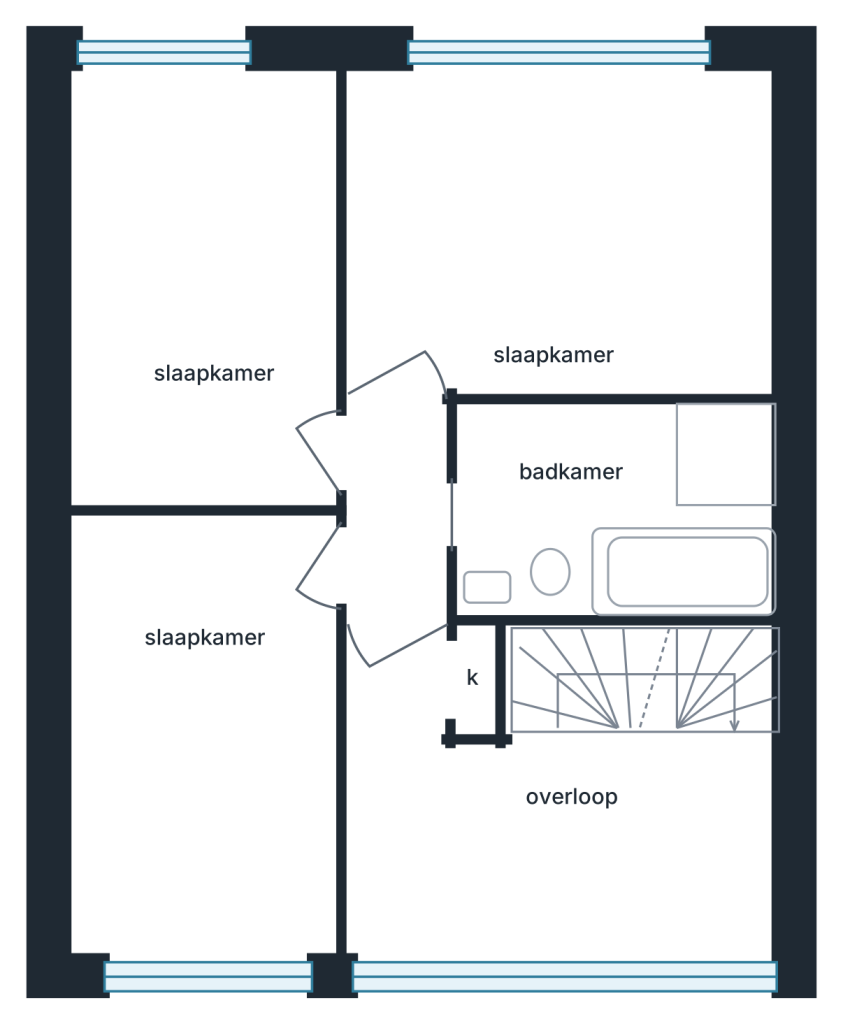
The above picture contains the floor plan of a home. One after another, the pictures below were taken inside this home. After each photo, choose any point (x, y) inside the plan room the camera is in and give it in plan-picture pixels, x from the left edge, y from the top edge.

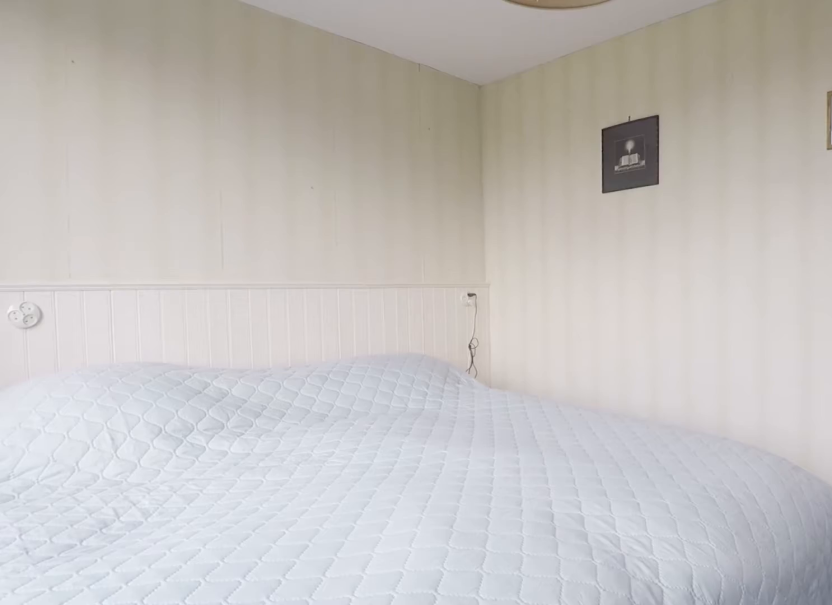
(573, 242)
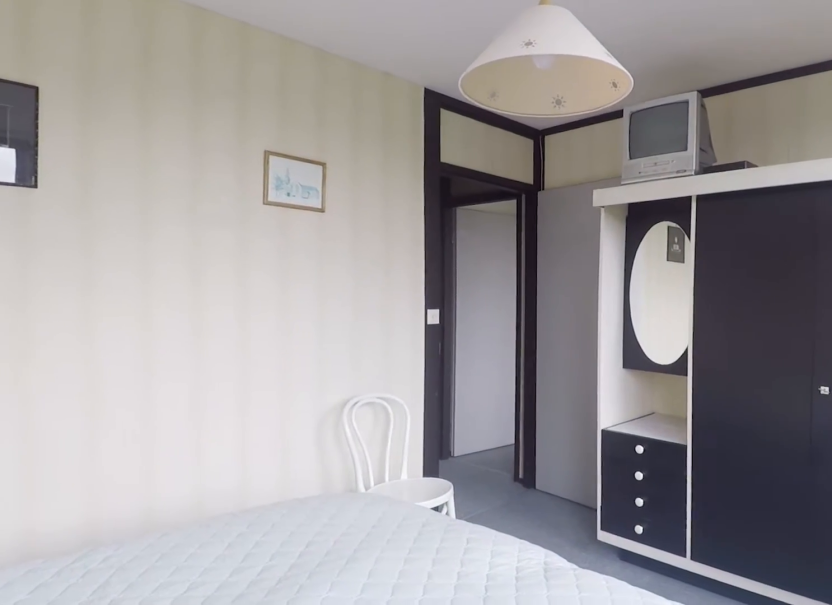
(573, 242)
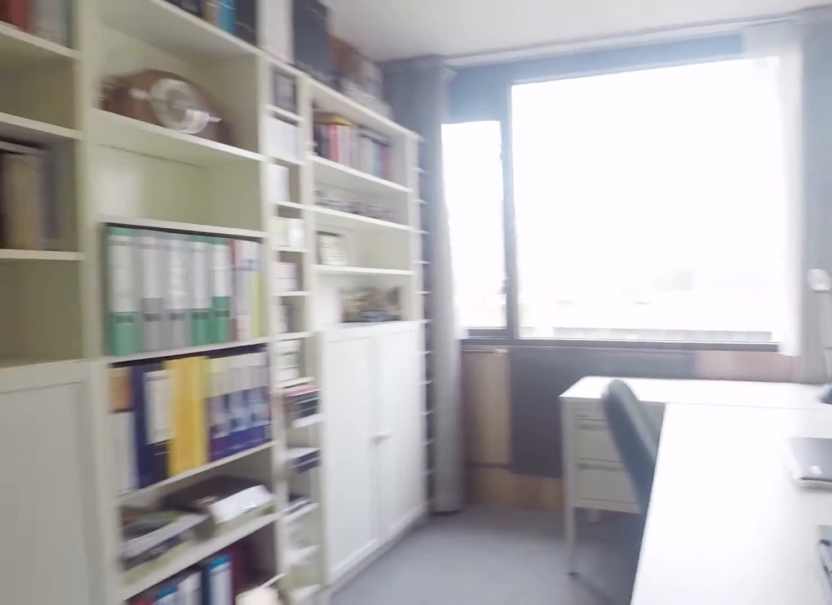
(211, 708)
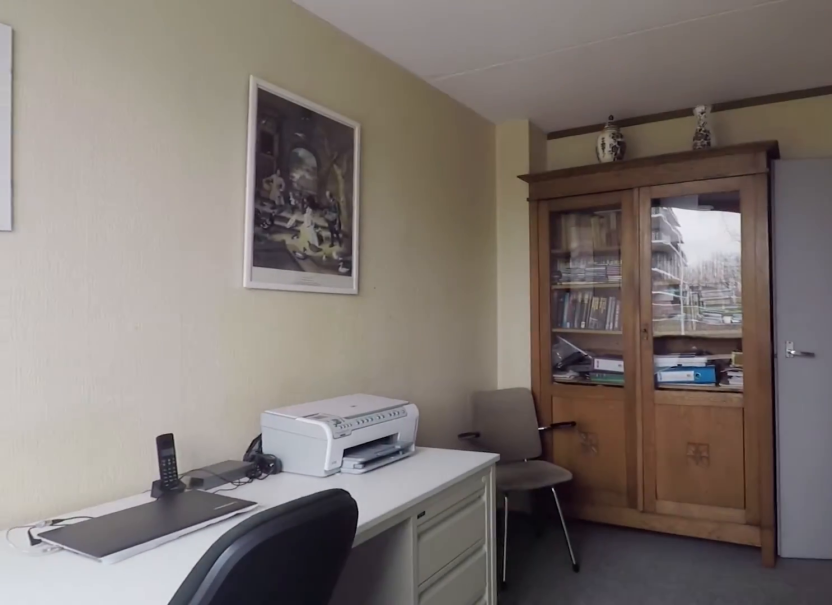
(211, 708)
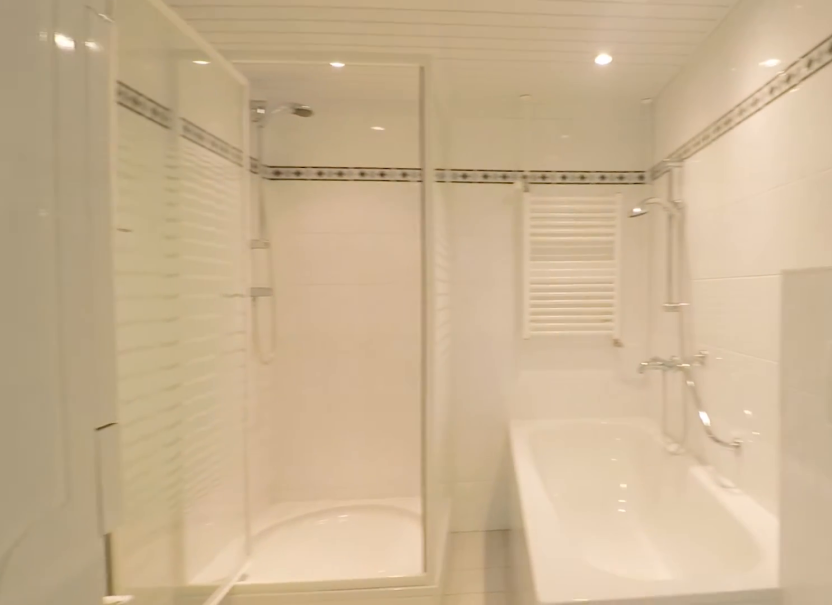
(622, 510)
